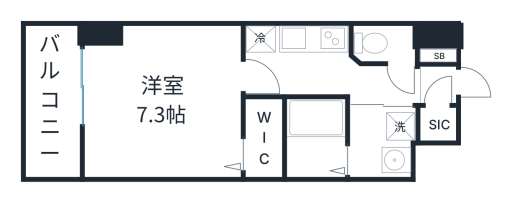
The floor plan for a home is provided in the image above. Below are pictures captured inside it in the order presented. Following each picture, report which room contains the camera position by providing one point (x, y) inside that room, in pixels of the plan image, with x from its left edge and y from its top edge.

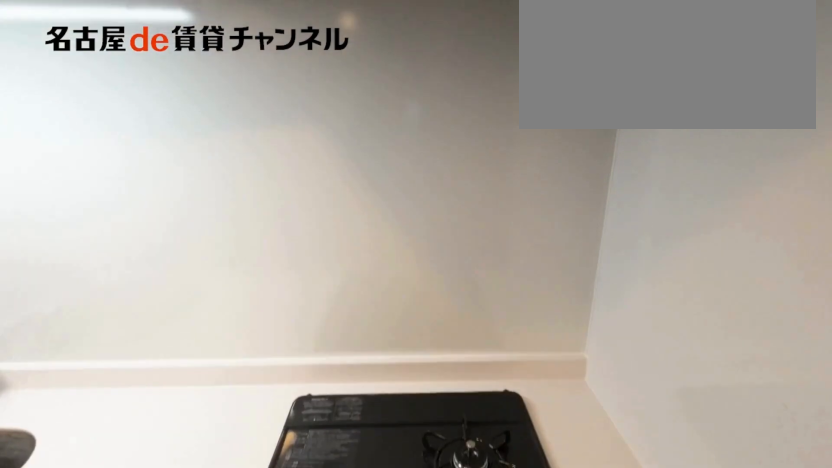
(297, 38)
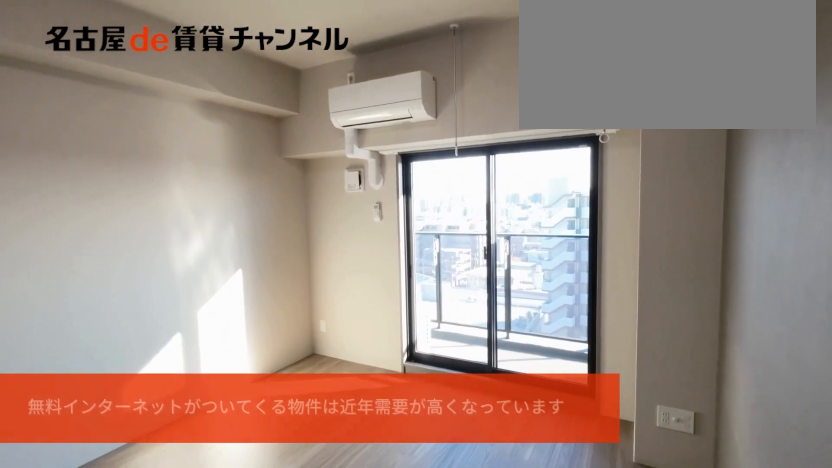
(164, 103)
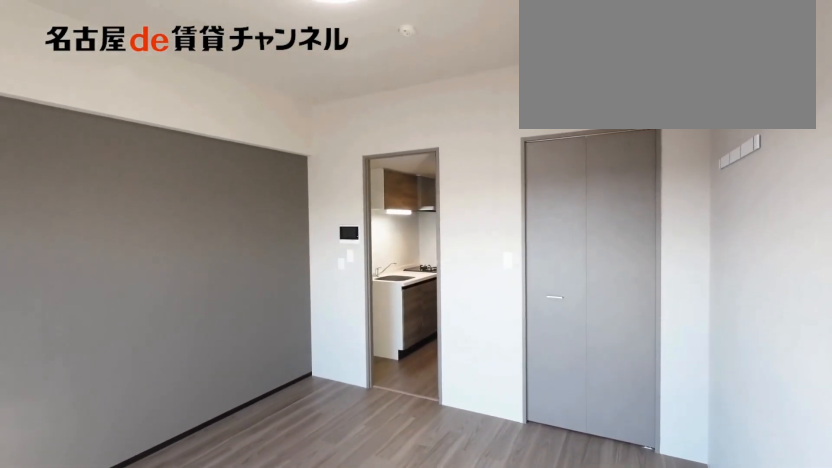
(164, 103)
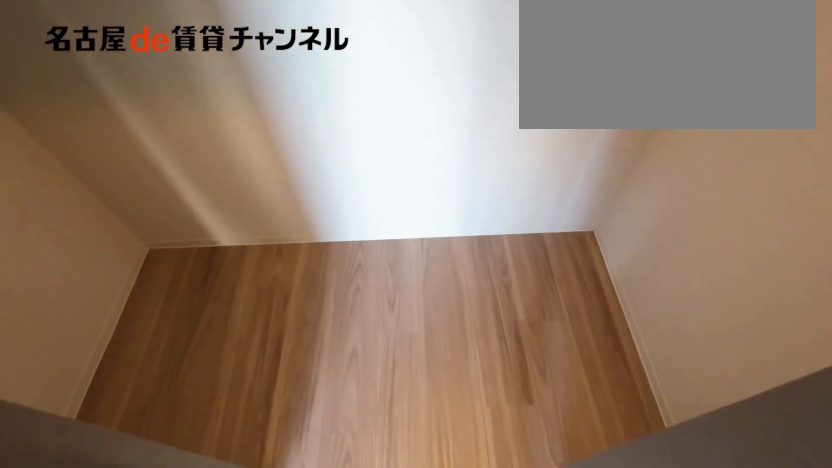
(263, 138)
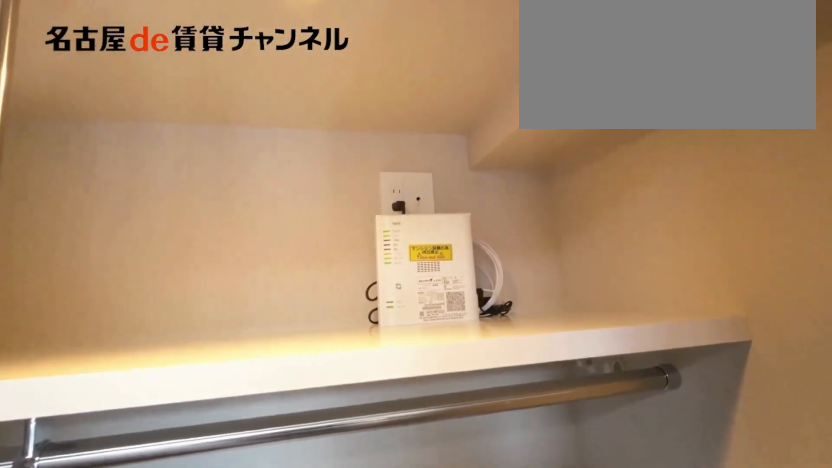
(263, 138)
